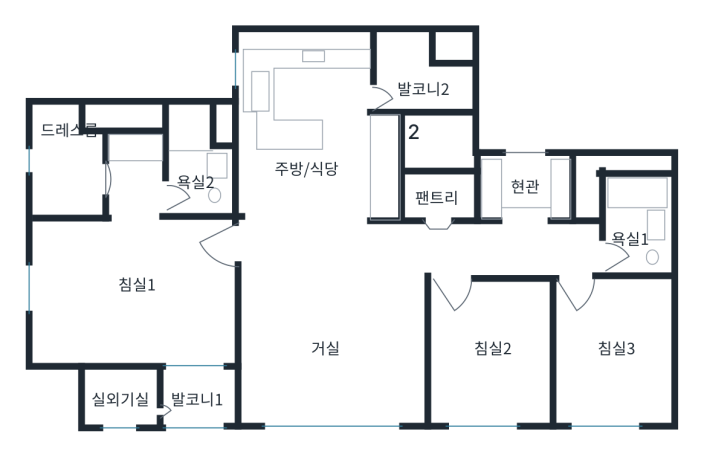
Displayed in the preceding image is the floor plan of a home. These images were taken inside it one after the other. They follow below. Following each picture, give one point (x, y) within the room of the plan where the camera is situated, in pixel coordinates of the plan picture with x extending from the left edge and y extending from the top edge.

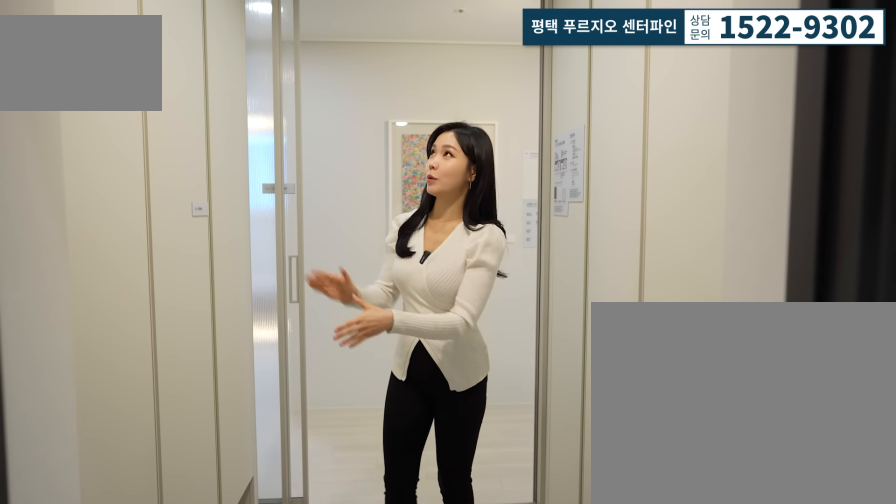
(532, 178)
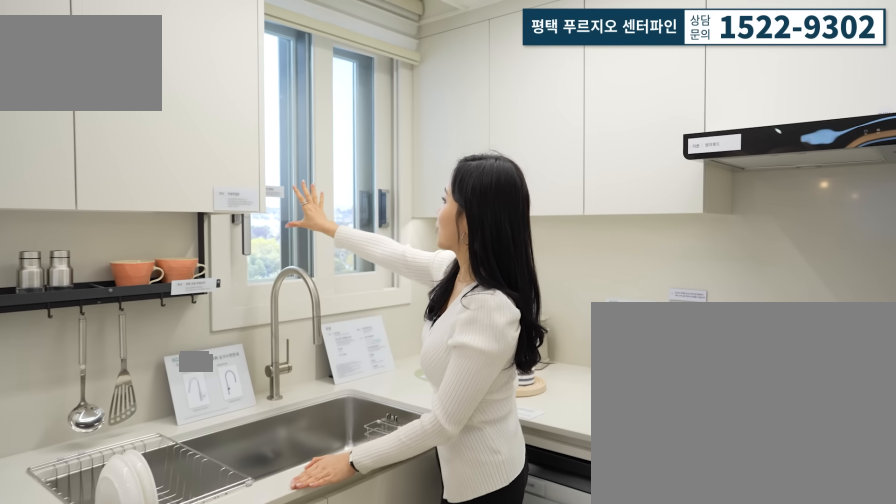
(320, 138)
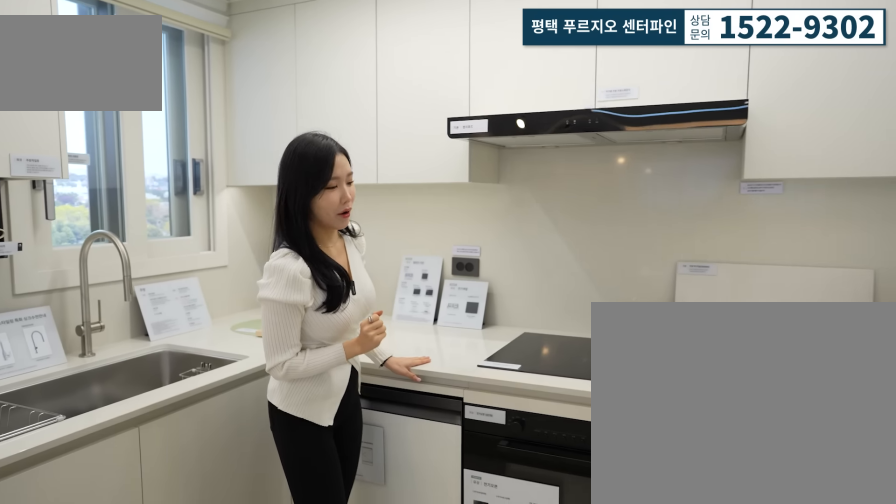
(320, 138)
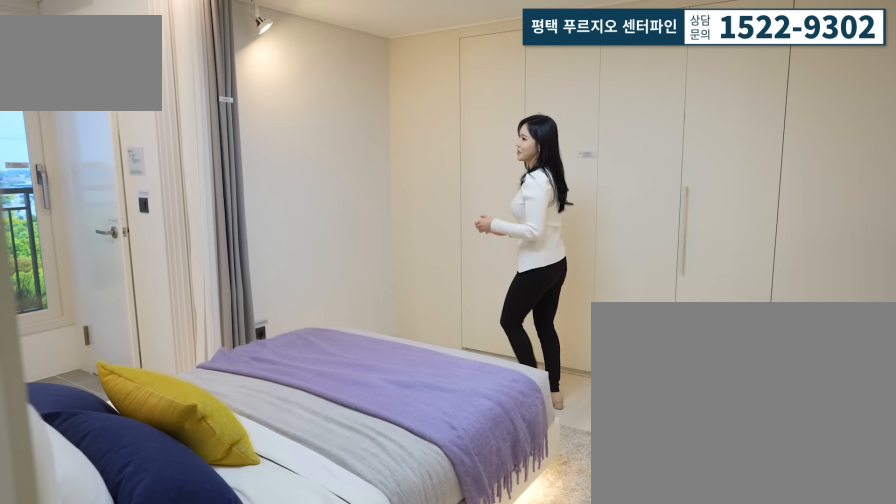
(133, 282)
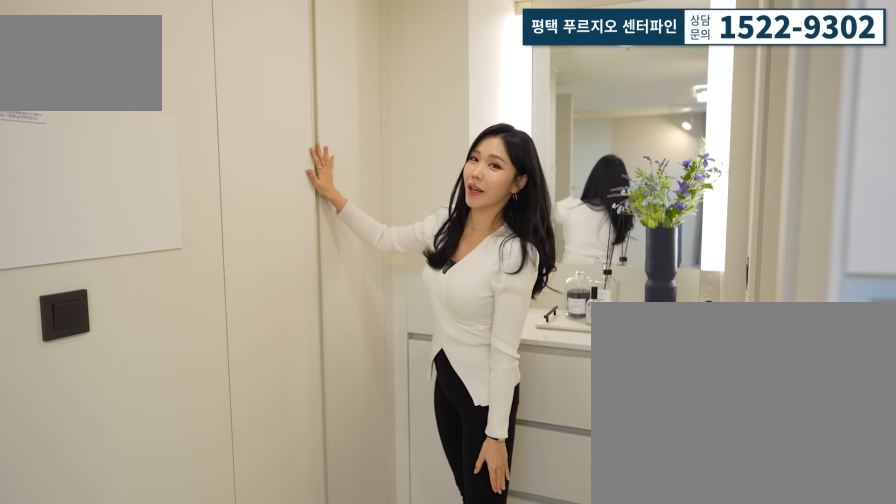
(84, 290)
